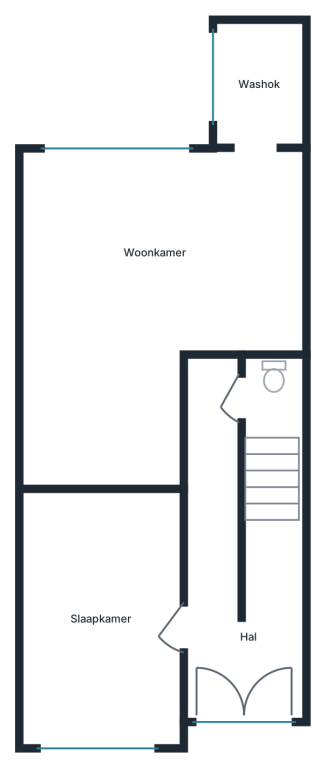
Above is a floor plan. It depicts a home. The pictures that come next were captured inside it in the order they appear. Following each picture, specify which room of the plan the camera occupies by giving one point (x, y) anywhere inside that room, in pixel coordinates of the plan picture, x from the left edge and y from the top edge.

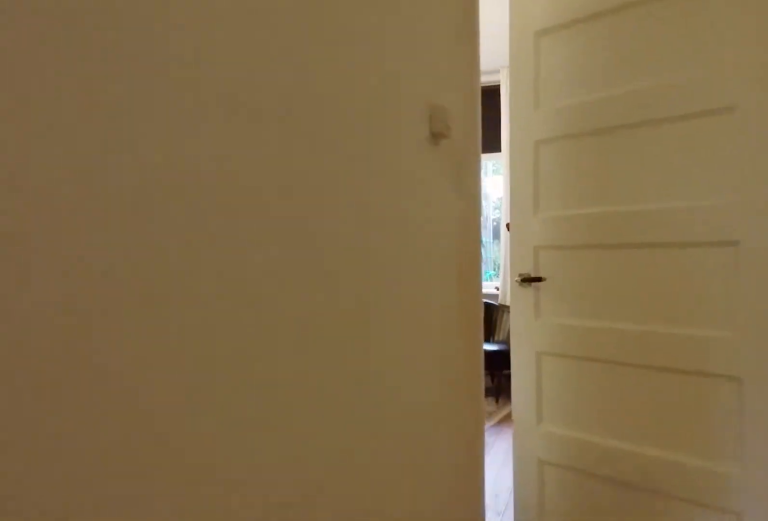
(234, 567)
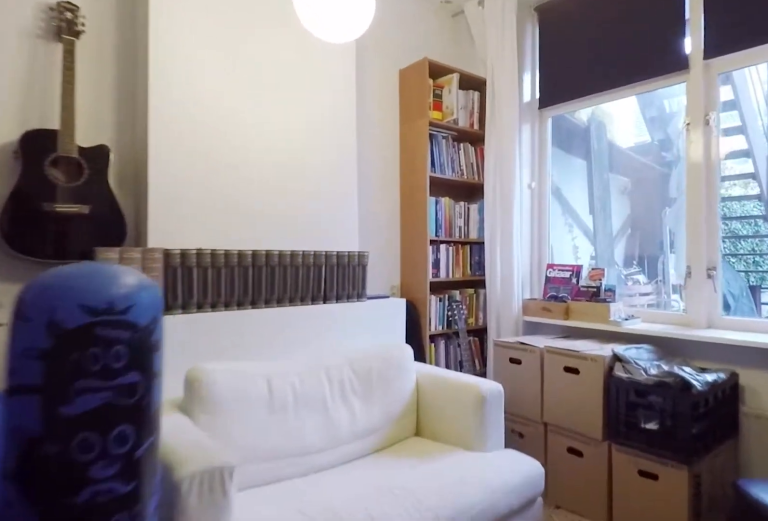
(95, 265)
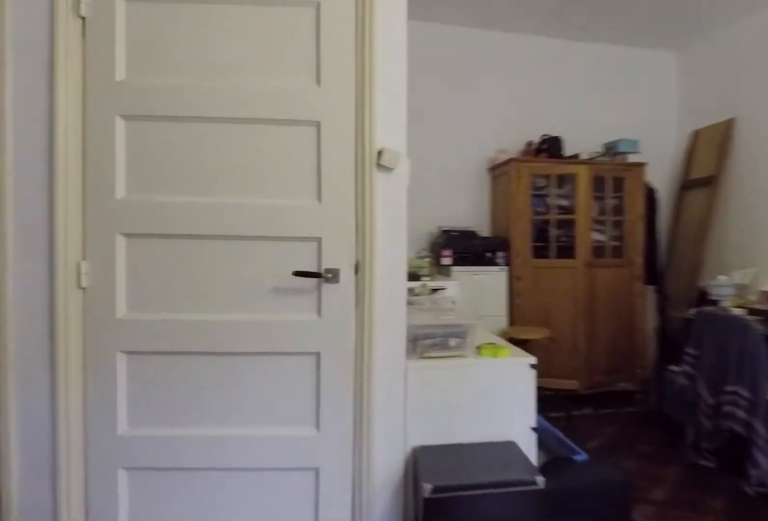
(95, 265)
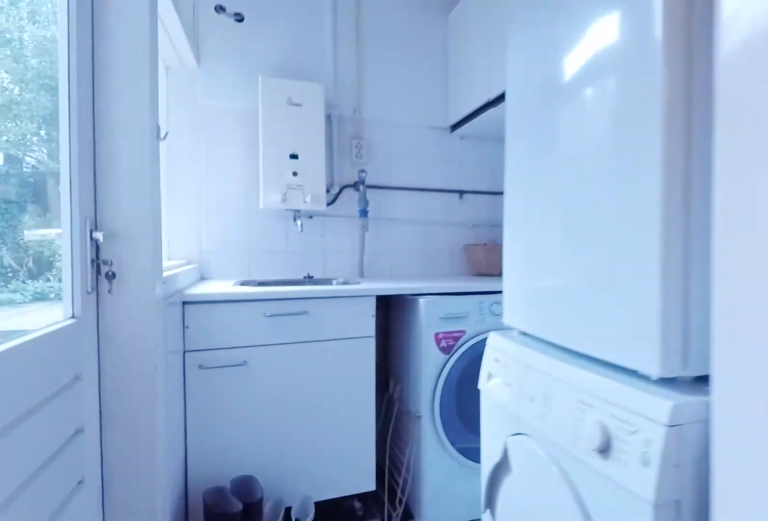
(258, 87)
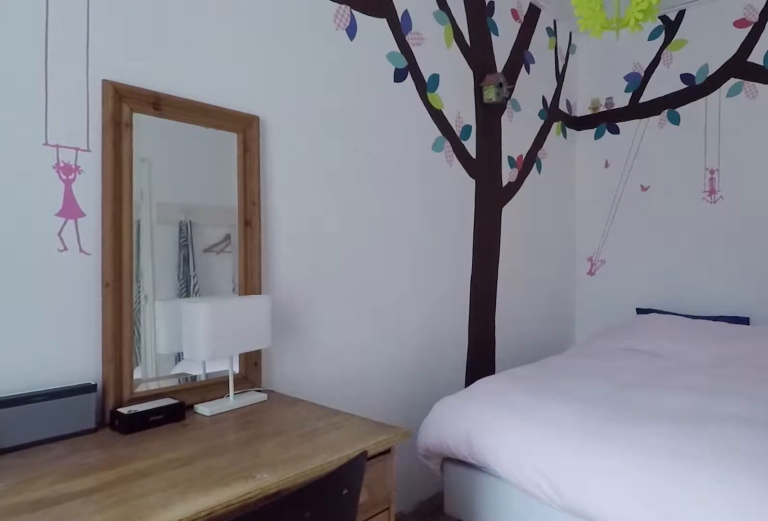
(102, 617)
